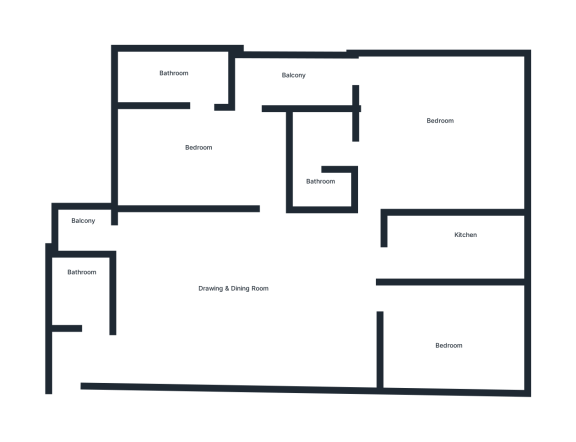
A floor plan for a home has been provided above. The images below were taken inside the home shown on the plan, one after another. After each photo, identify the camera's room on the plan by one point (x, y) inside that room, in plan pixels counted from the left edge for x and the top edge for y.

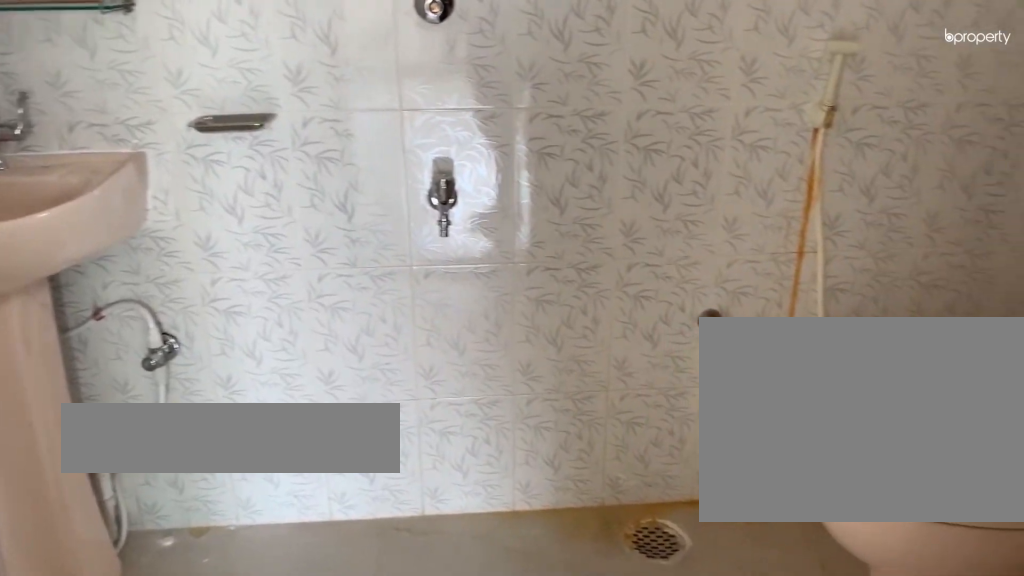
(320, 158)
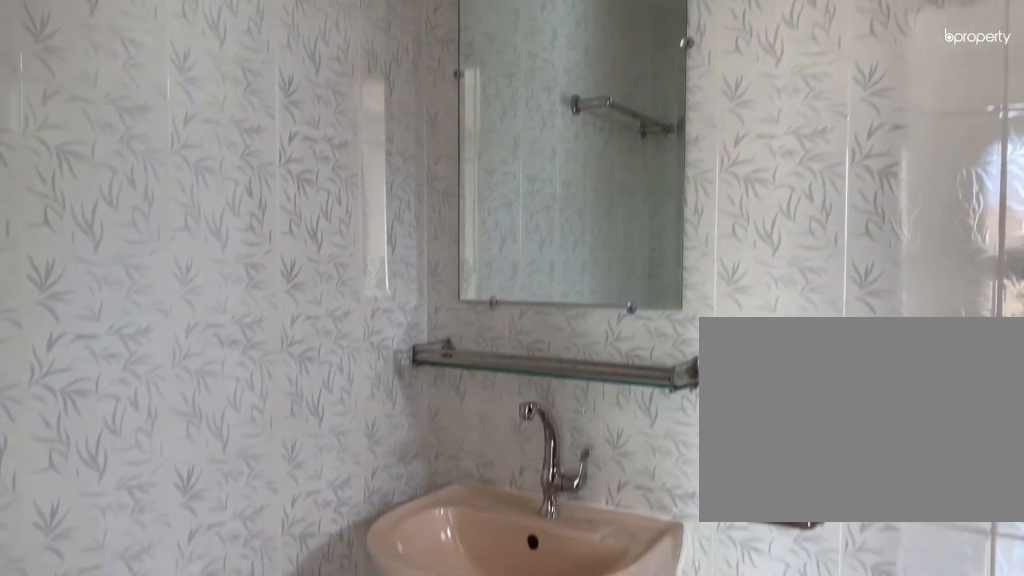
(320, 158)
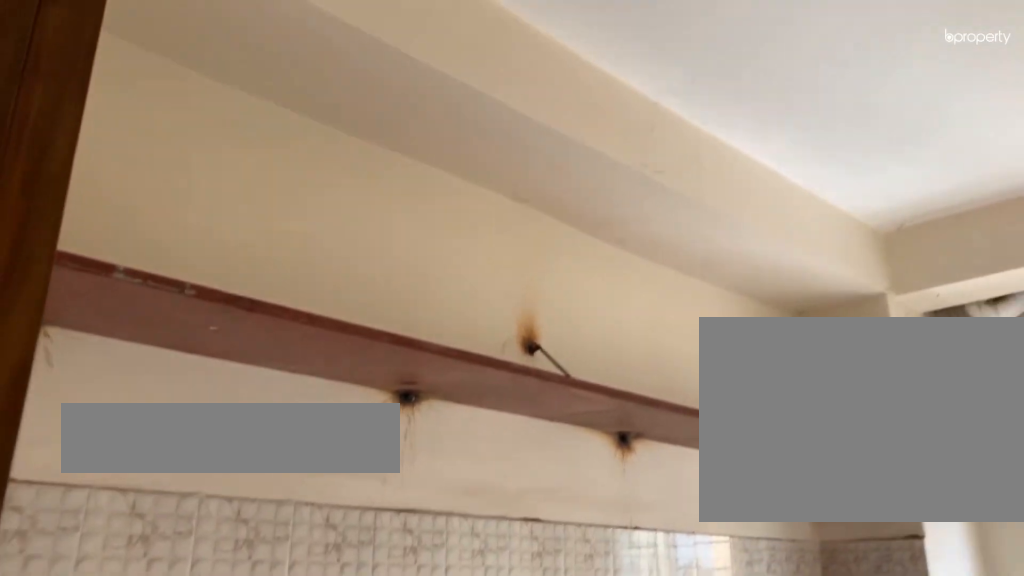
(441, 255)
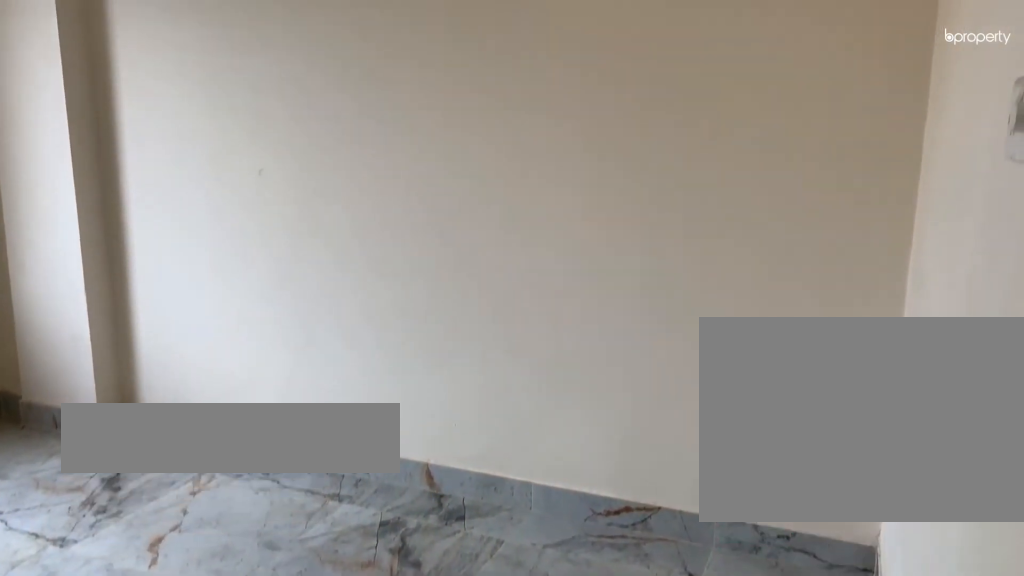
(451, 339)
